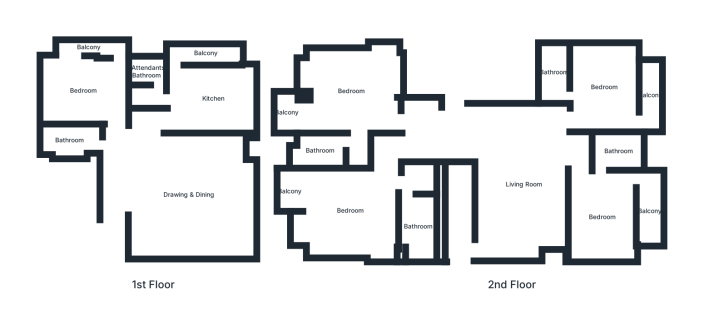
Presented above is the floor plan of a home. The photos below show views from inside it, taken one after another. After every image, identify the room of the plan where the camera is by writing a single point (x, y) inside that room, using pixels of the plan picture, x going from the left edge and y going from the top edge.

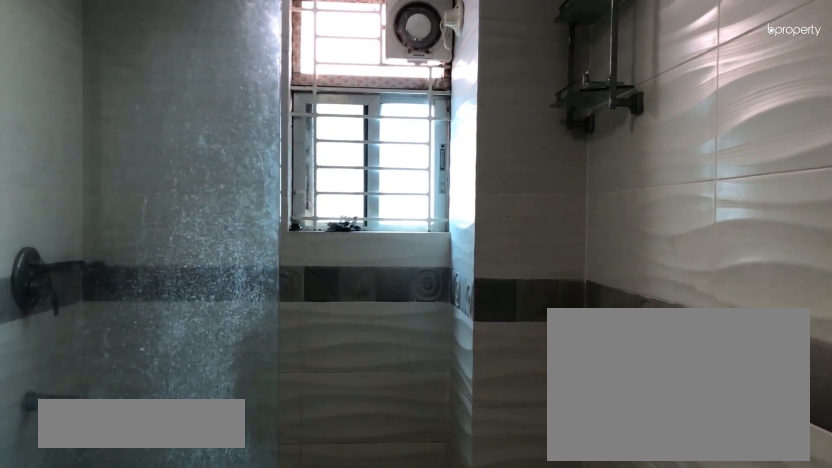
(417, 226)
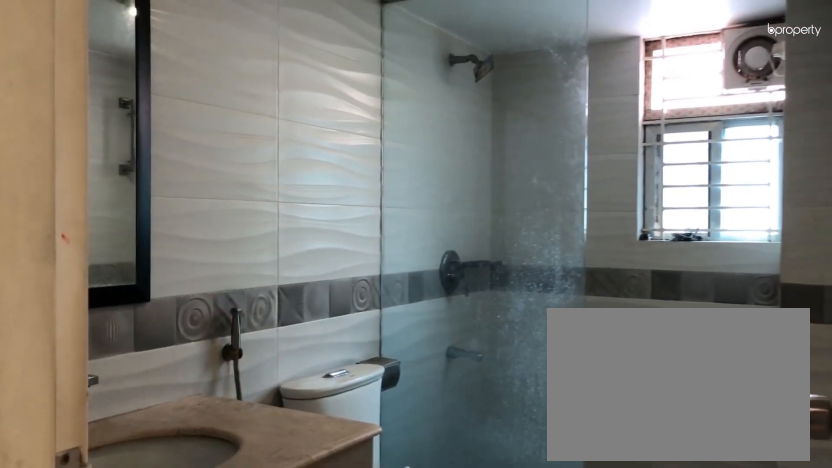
(417, 226)
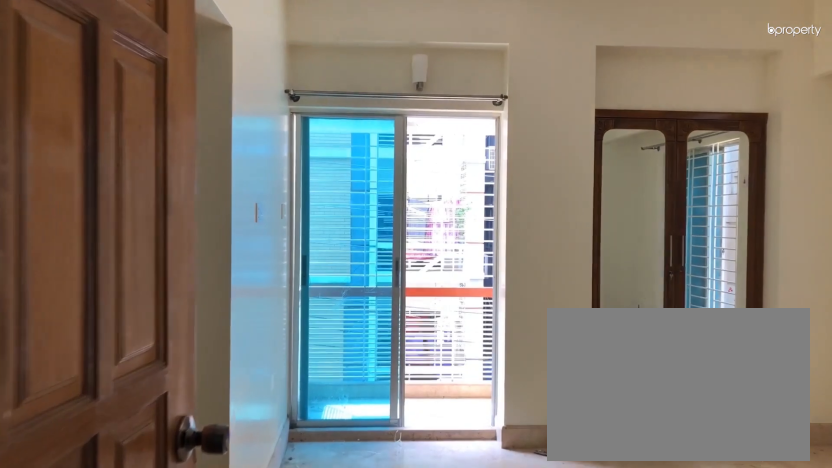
(408, 130)
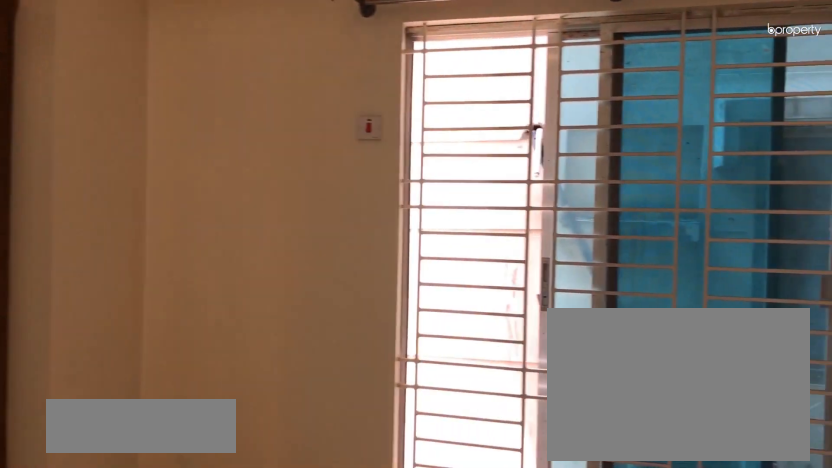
(351, 91)
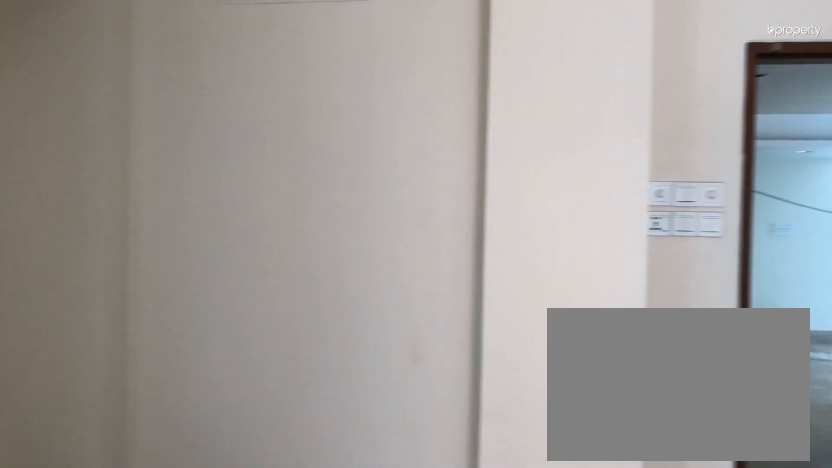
(351, 91)
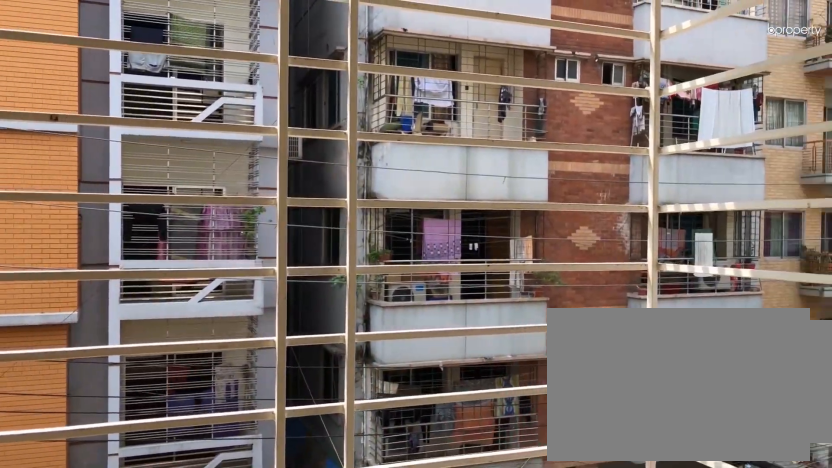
(283, 112)
